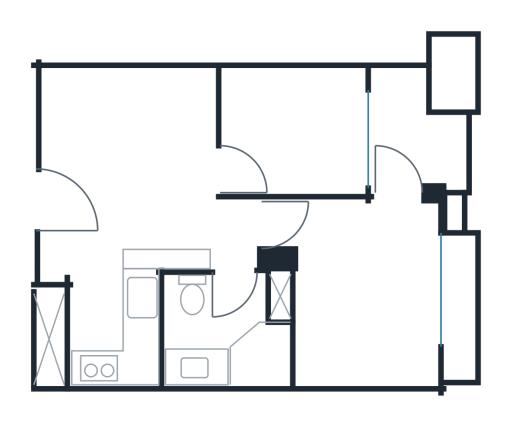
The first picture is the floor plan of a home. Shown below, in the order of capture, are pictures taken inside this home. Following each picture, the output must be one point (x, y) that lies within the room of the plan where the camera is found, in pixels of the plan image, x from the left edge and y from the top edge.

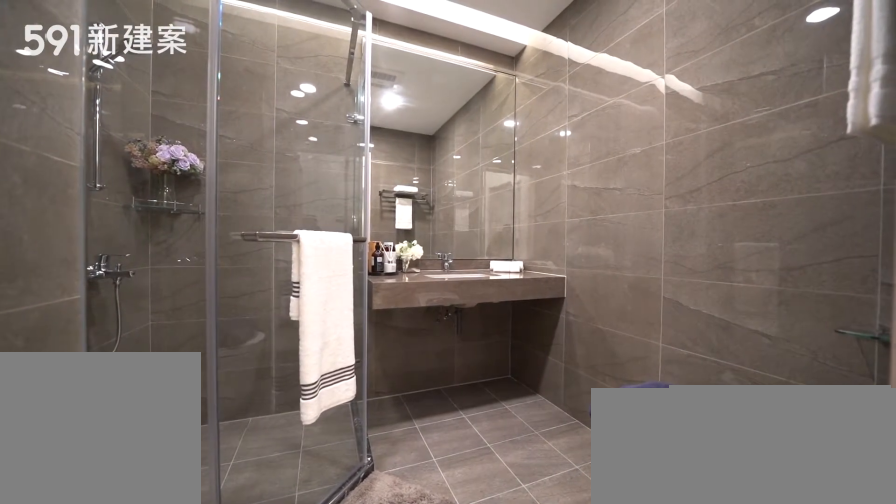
(227, 330)
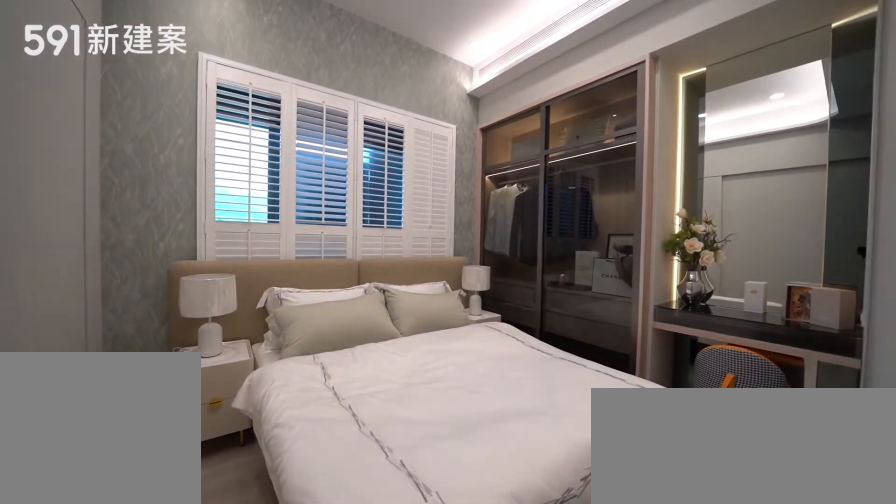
(365, 295)
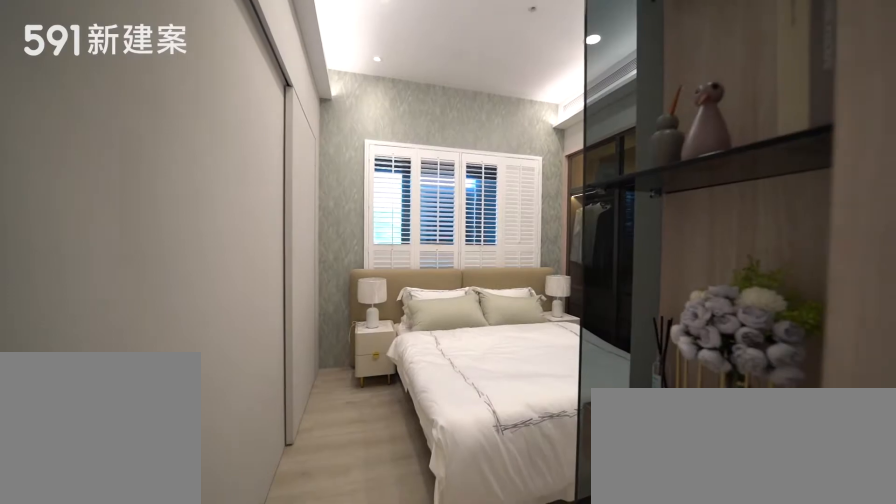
(365, 295)
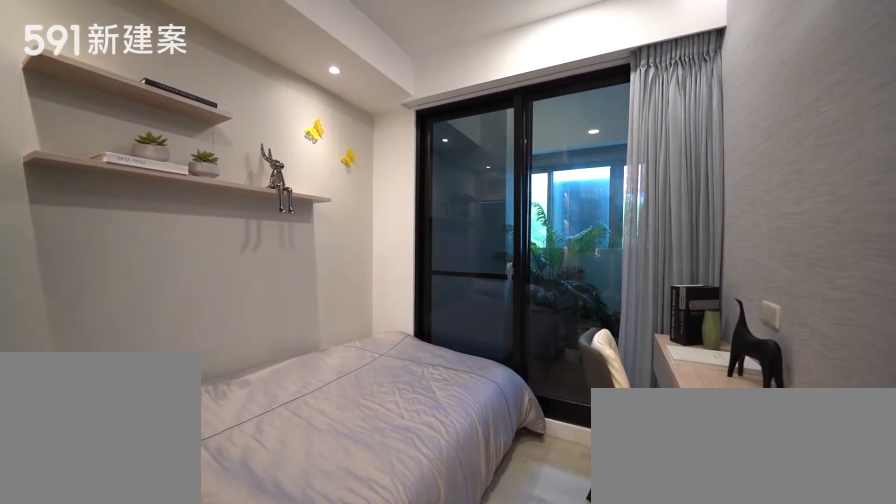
(297, 130)
